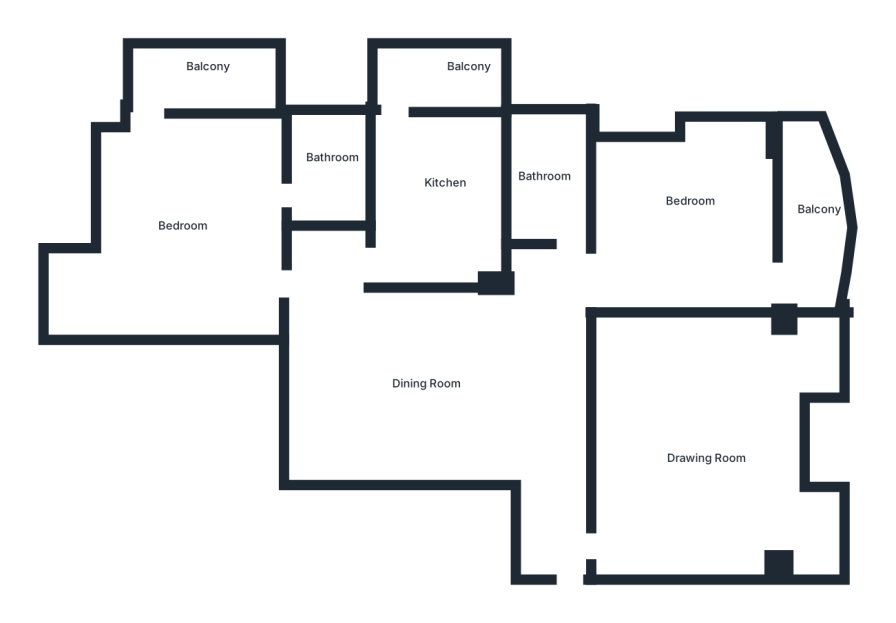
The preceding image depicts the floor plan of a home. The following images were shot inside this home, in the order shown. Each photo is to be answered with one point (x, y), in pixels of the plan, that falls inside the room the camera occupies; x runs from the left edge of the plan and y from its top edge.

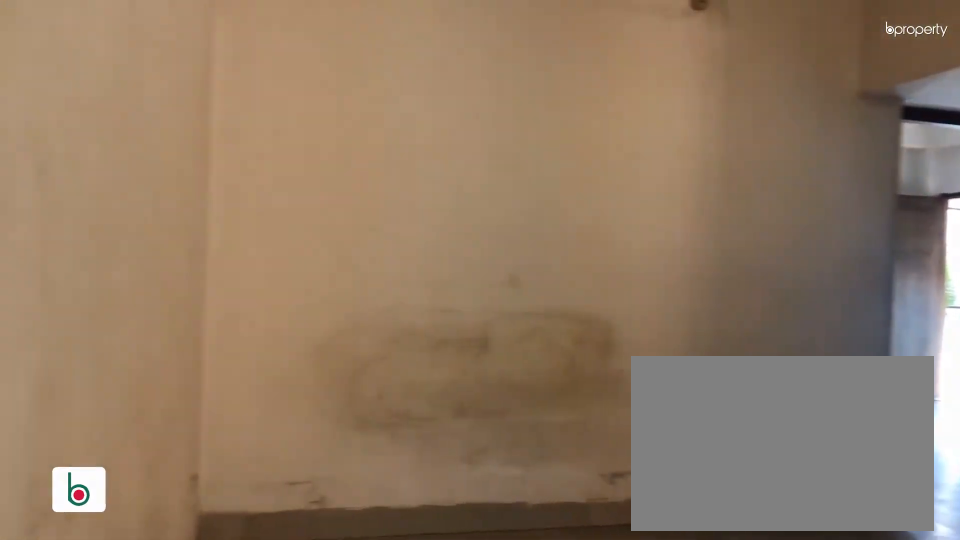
(438, 383)
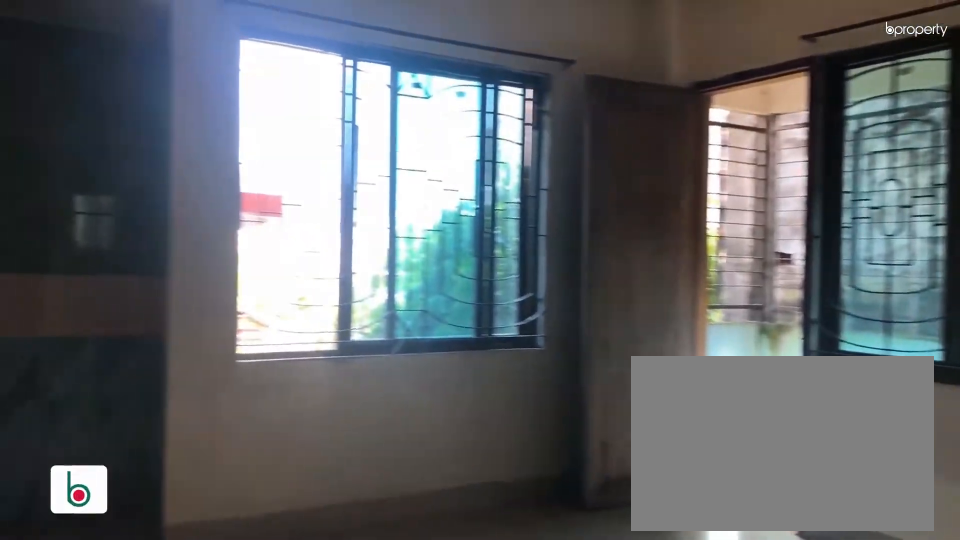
(189, 224)
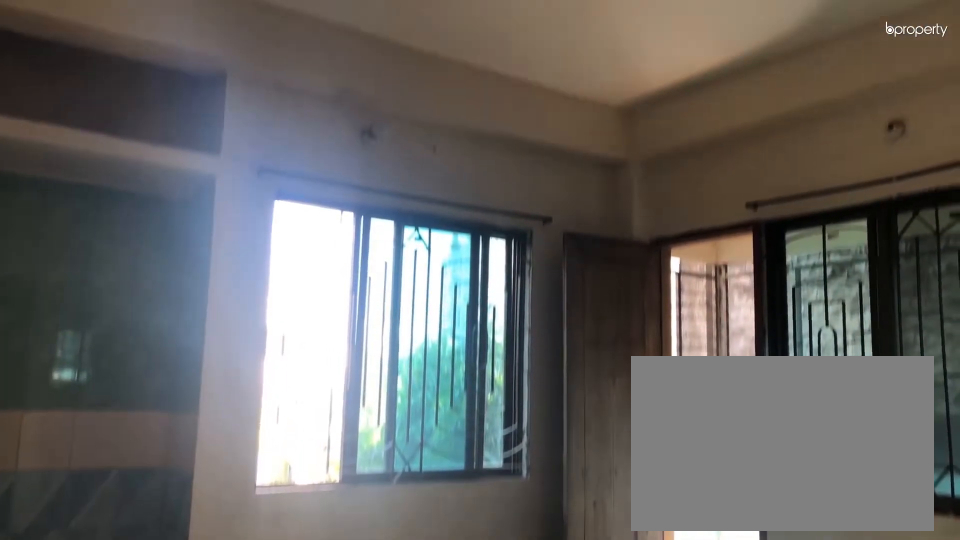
(189, 224)
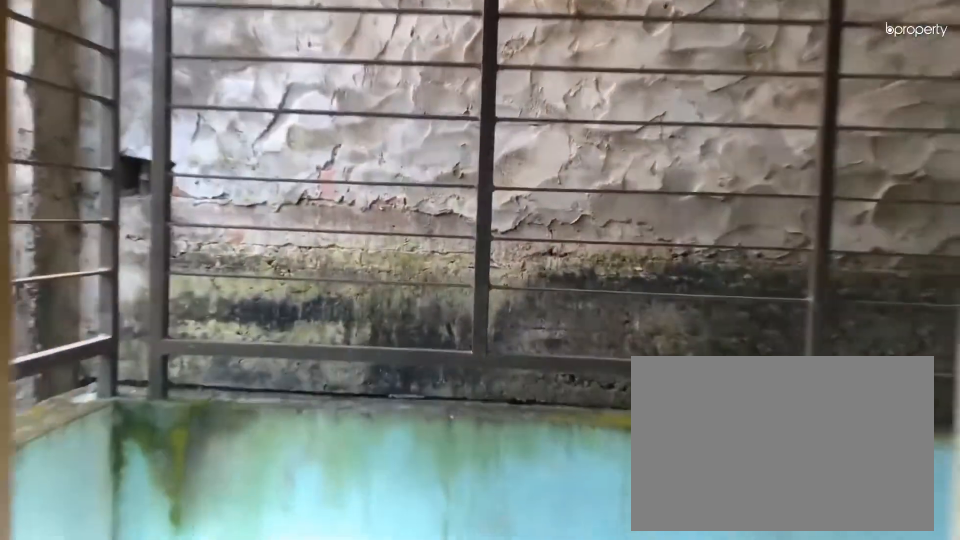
(194, 73)
